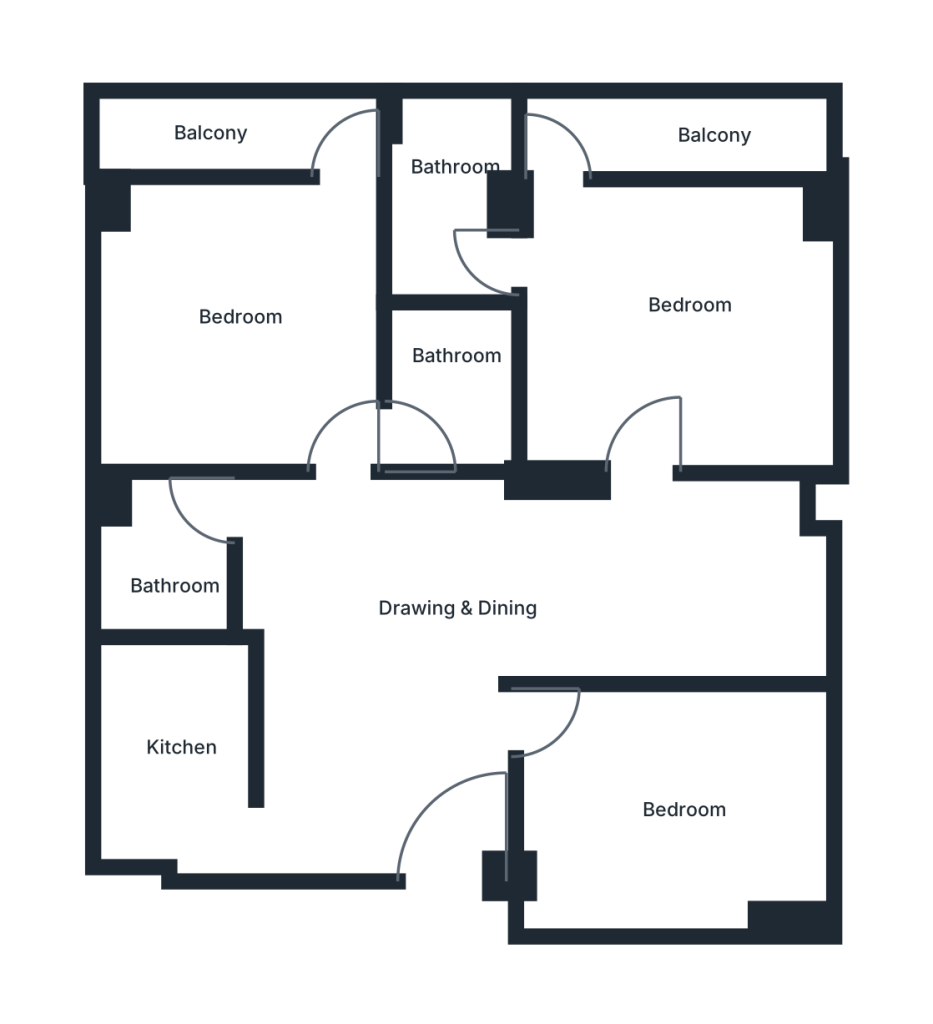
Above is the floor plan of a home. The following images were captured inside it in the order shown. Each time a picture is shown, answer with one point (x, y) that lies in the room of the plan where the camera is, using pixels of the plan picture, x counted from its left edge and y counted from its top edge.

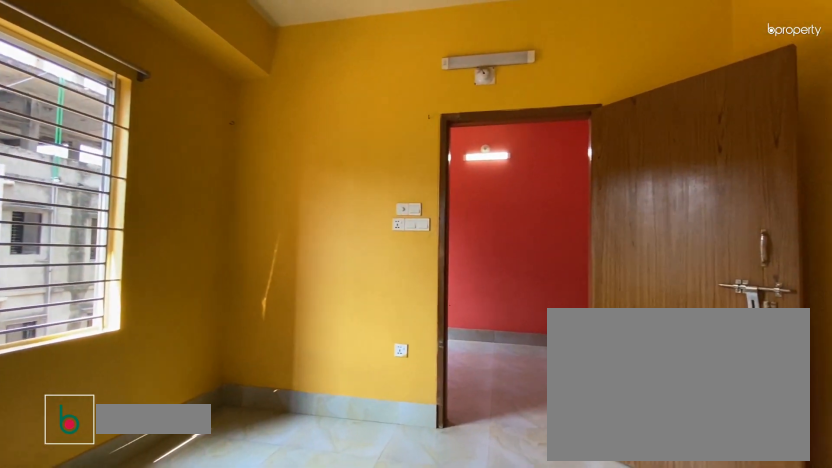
(634, 321)
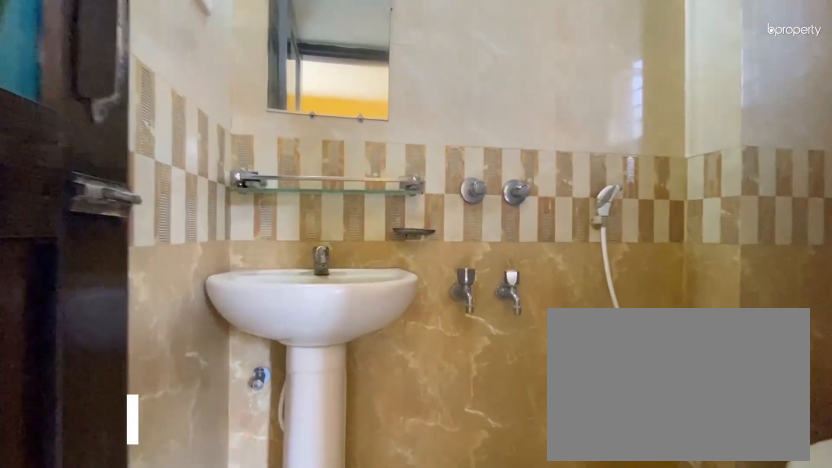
(442, 212)
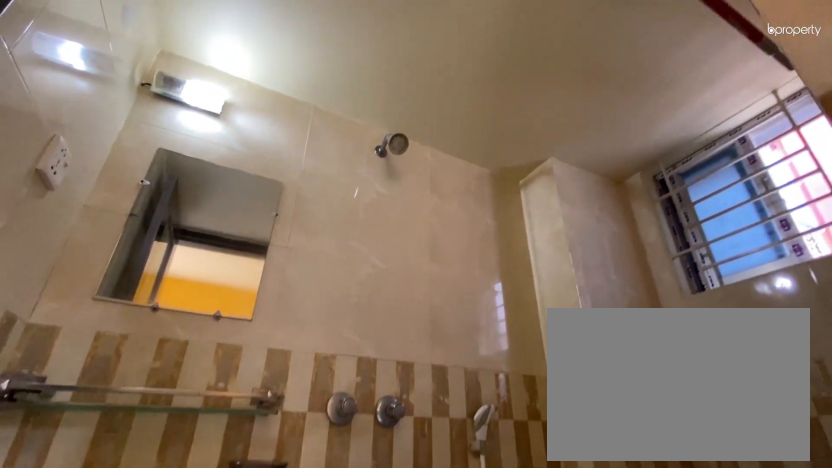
(442, 212)
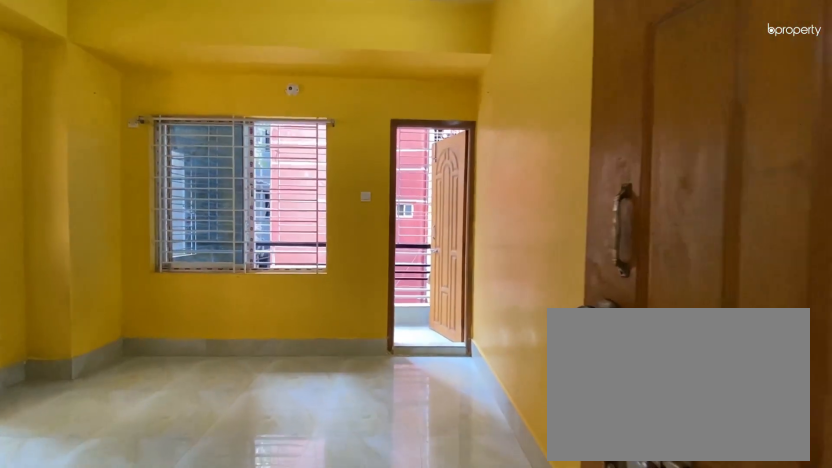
(245, 322)
